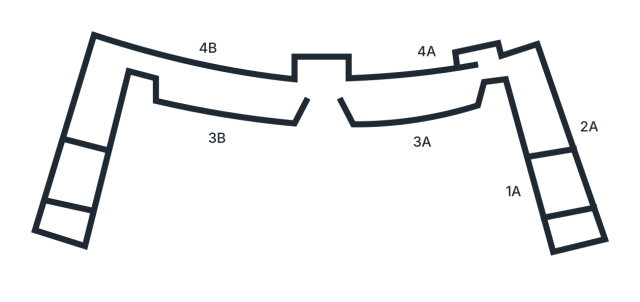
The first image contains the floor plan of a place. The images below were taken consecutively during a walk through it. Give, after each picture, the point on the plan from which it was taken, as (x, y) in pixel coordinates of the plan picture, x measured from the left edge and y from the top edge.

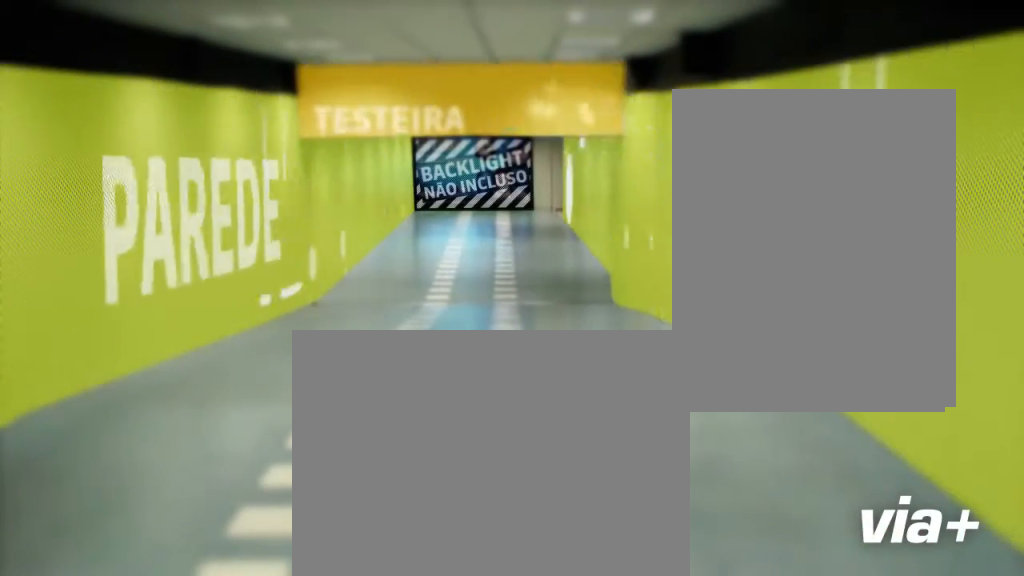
(87, 149)
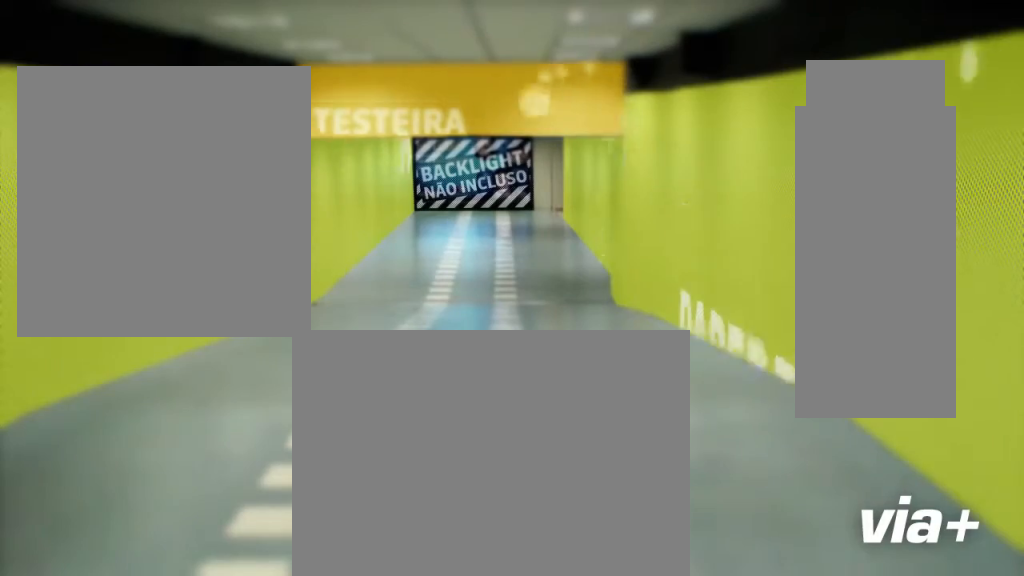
(86, 145)
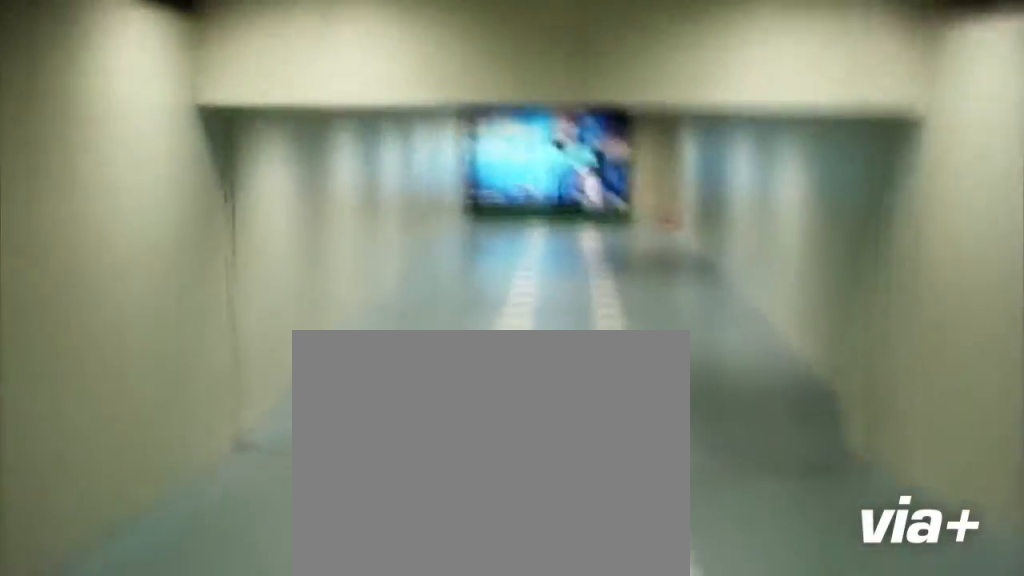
(105, 153)
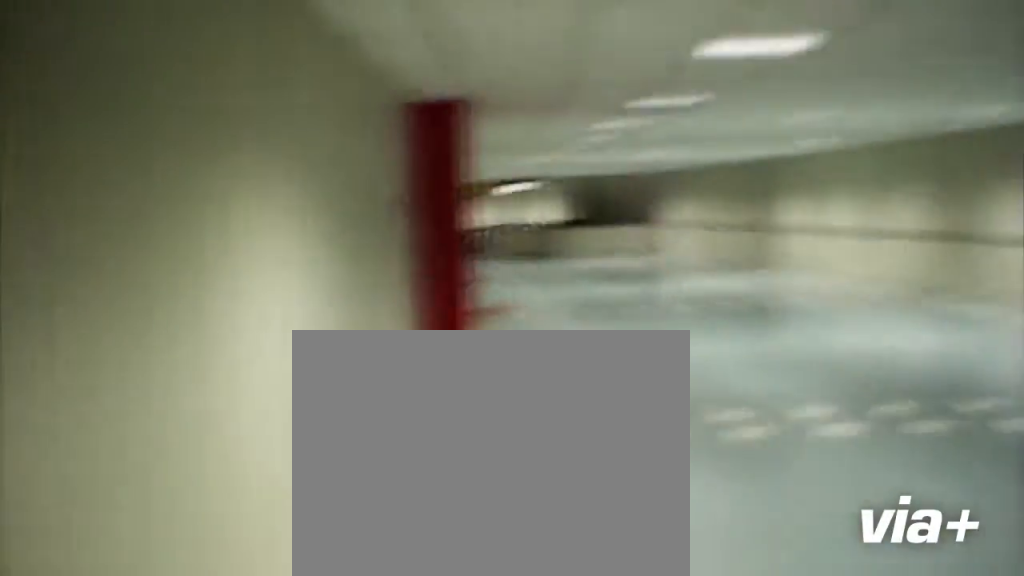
(115, 74)
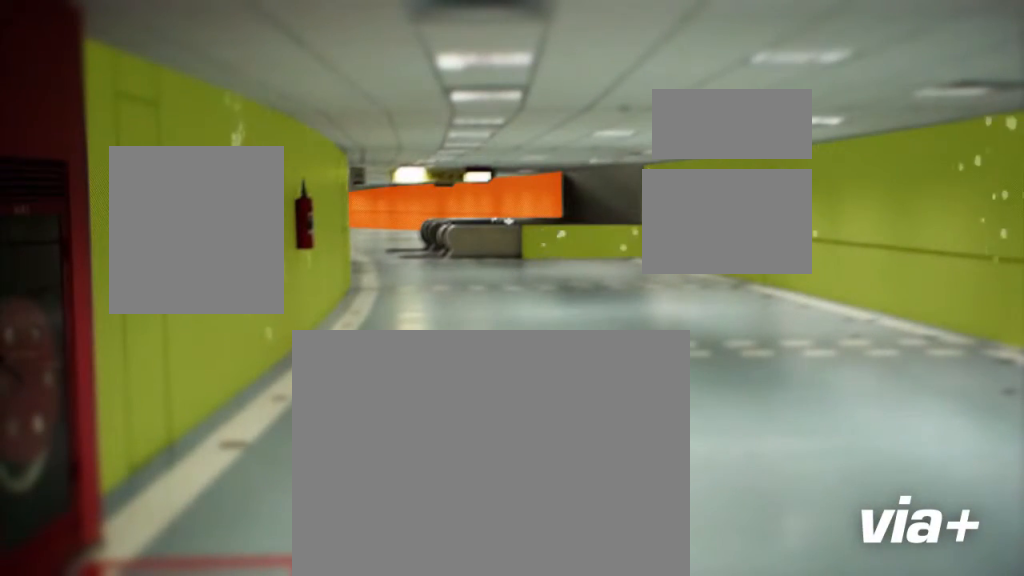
(204, 91)
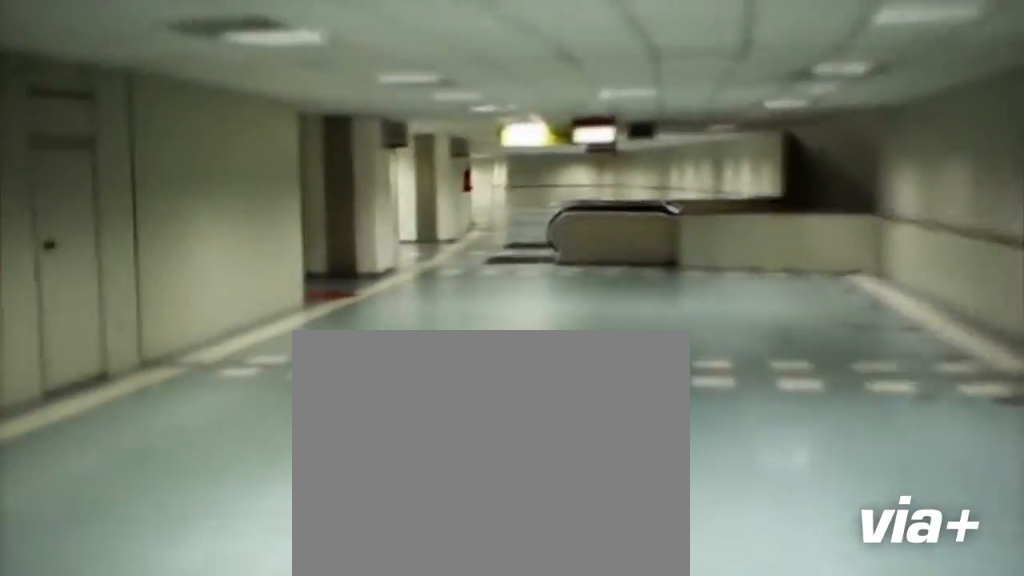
(214, 76)
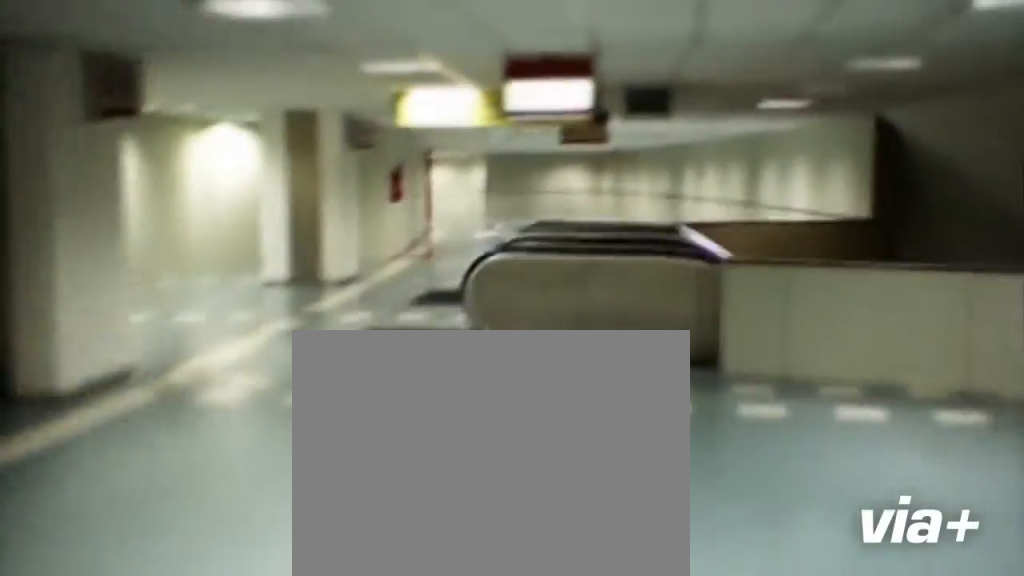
(243, 89)
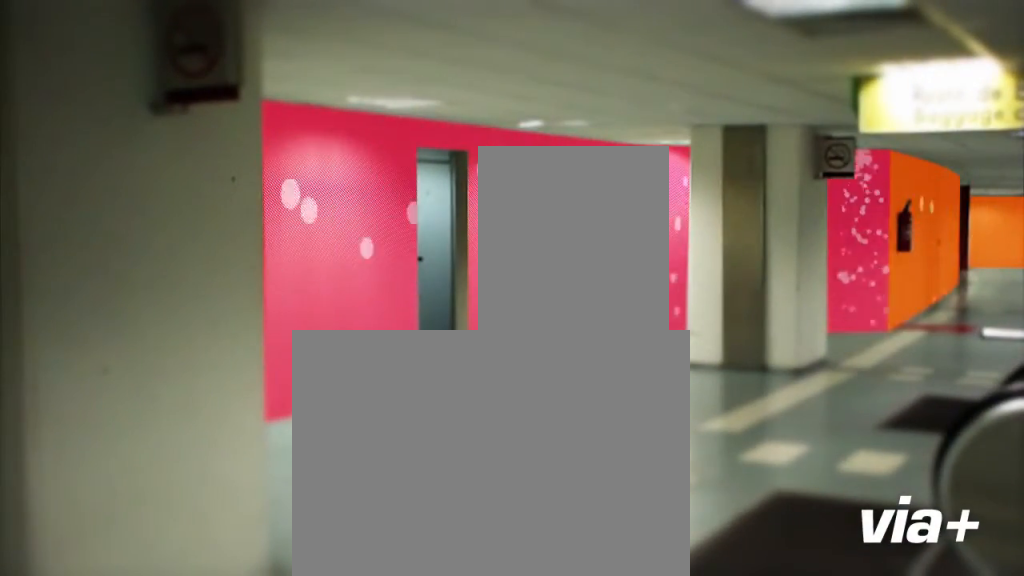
(311, 56)
